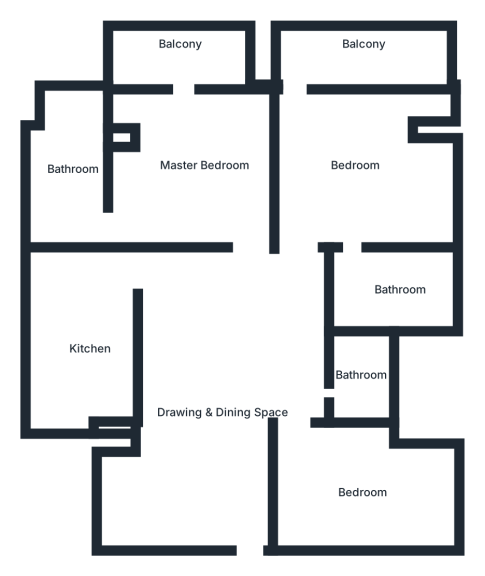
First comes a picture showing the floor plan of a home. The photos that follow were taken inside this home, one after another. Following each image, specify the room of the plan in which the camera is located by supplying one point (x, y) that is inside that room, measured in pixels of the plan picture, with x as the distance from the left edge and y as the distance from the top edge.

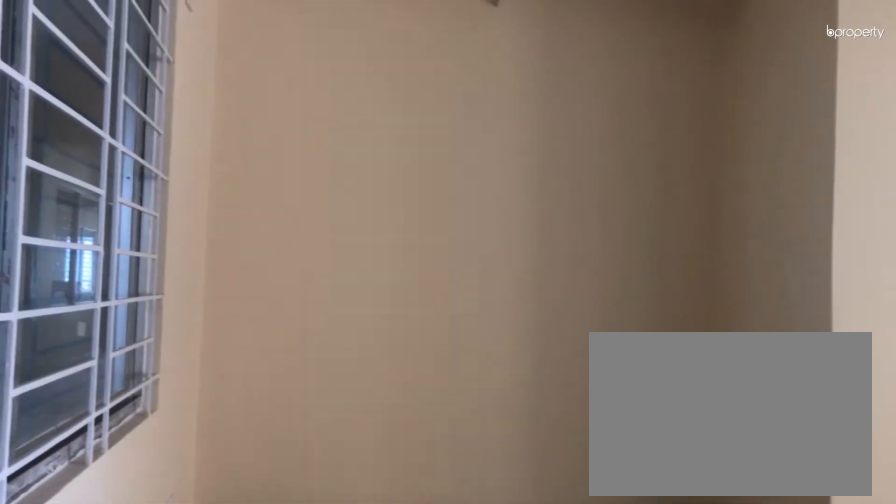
(233, 388)
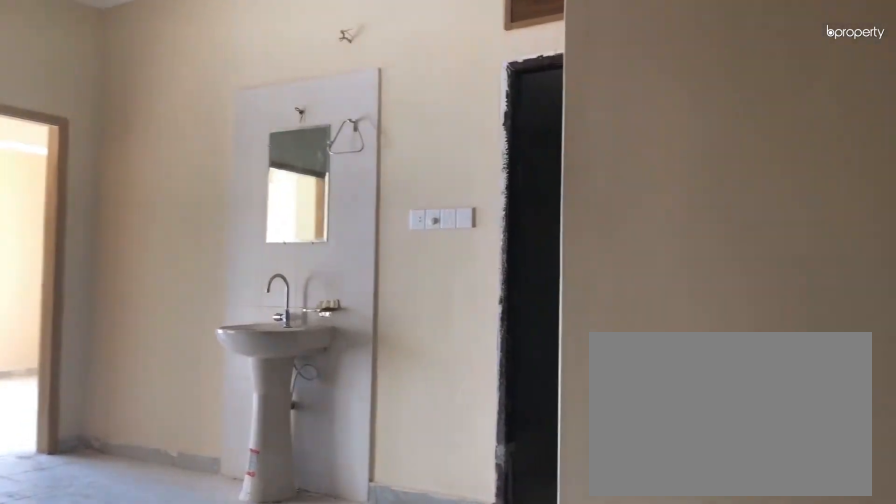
(233, 388)
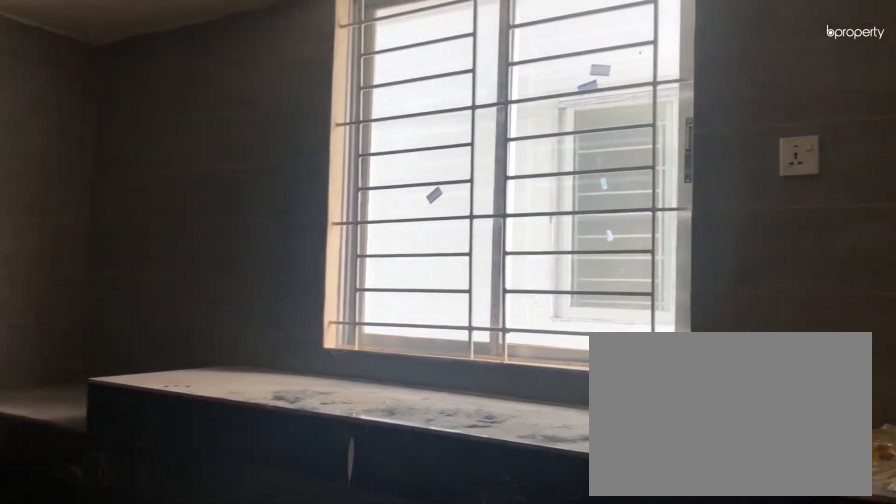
(84, 352)
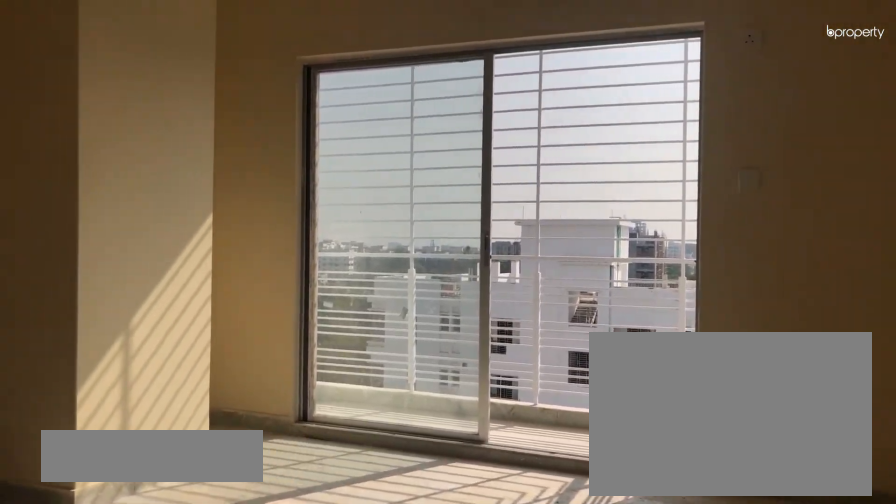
(219, 167)
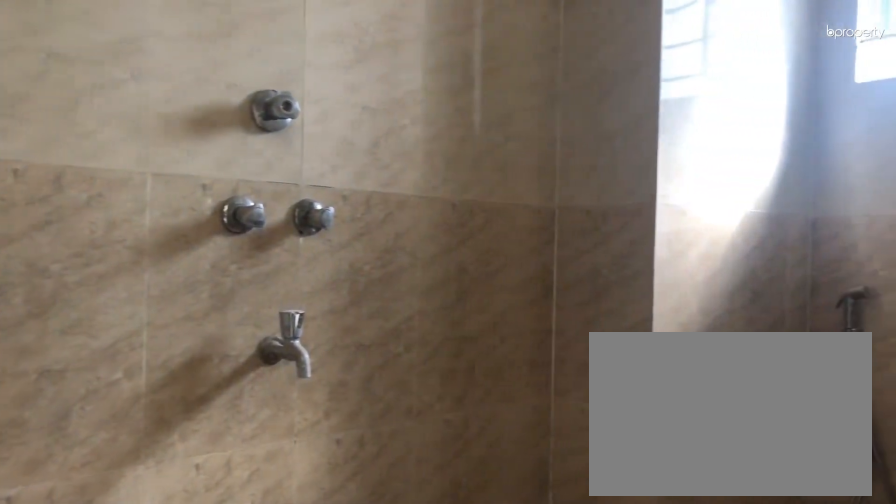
(74, 181)
